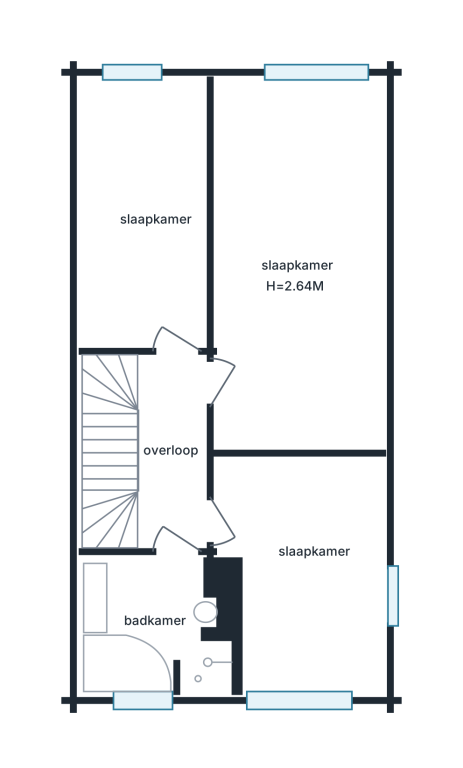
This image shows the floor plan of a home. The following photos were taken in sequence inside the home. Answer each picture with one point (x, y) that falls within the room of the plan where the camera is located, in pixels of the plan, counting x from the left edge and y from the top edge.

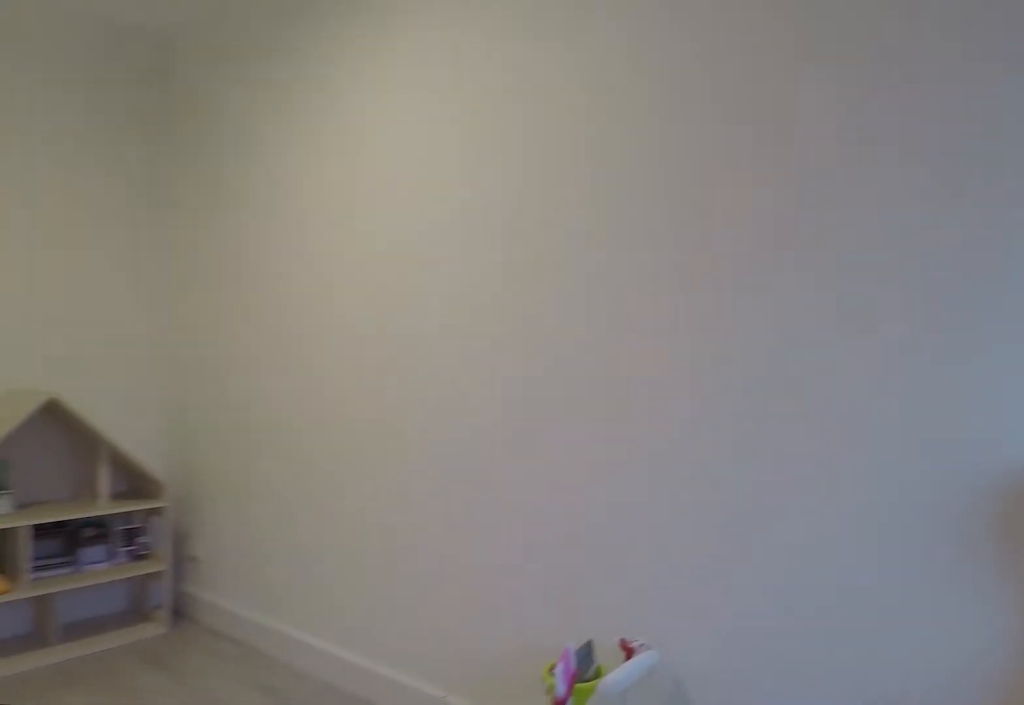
(138, 336)
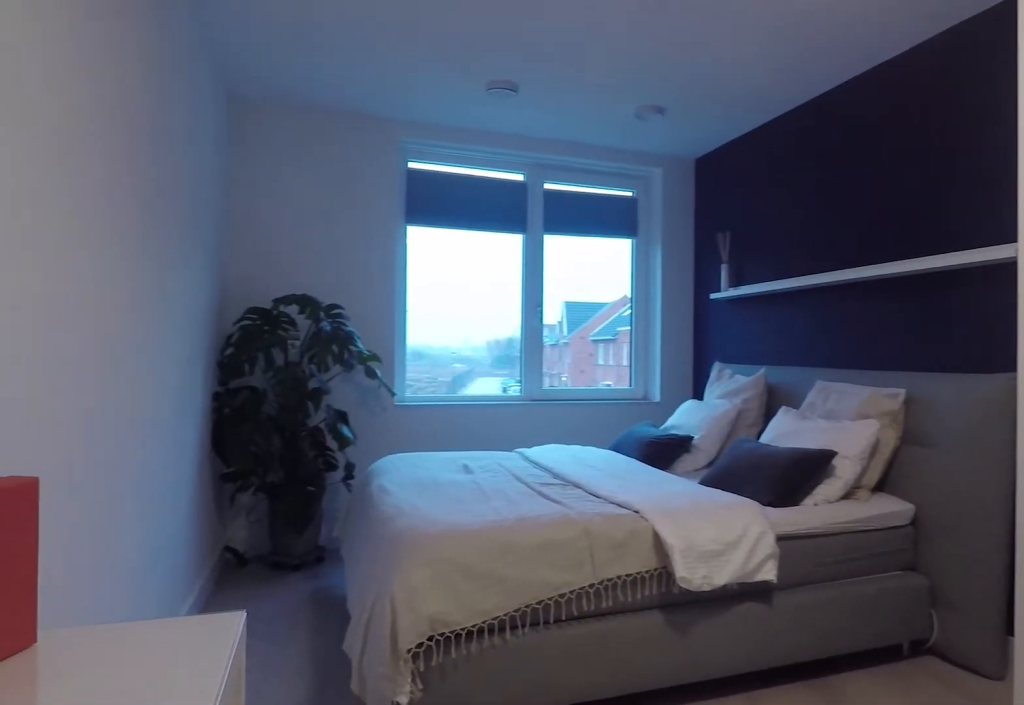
(307, 298)
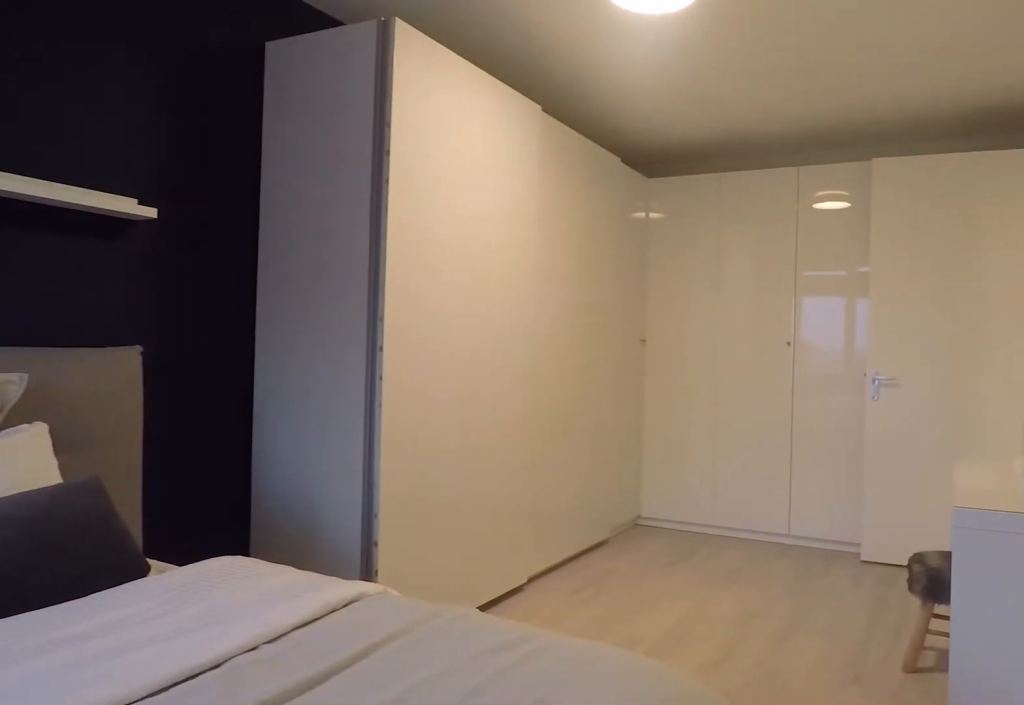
(304, 300)
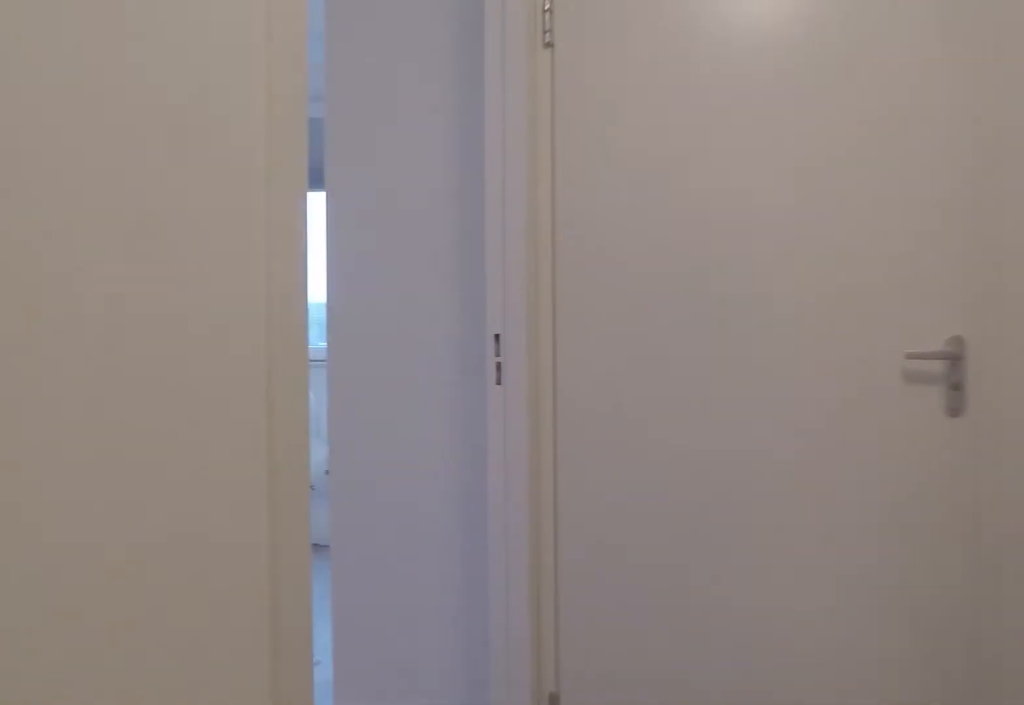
(171, 452)
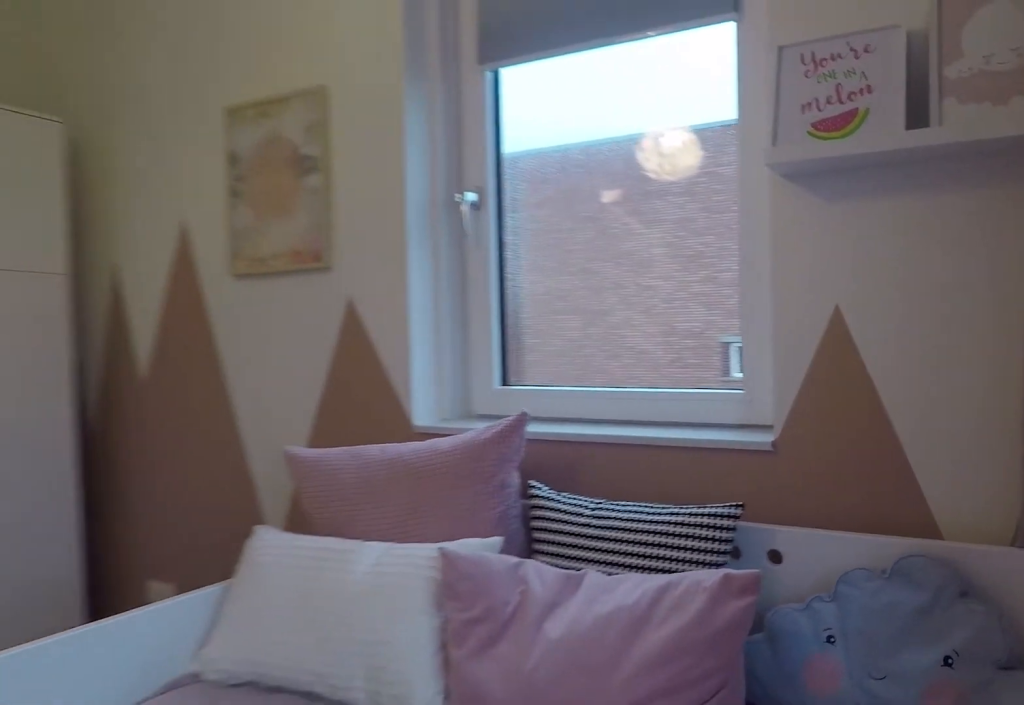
(305, 582)
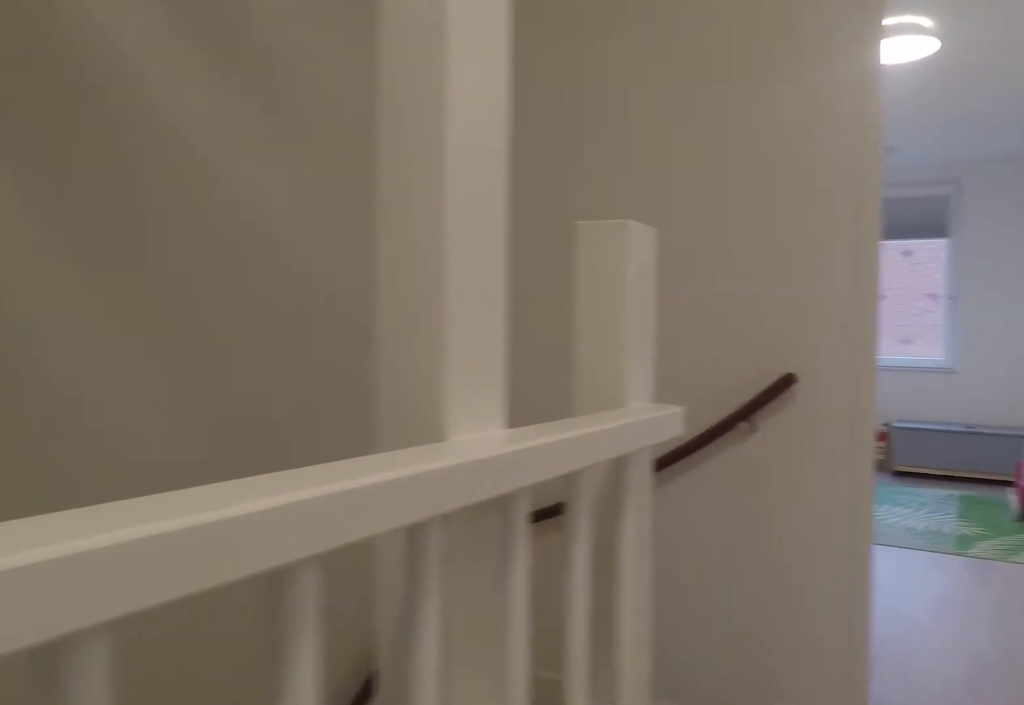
(171, 452)
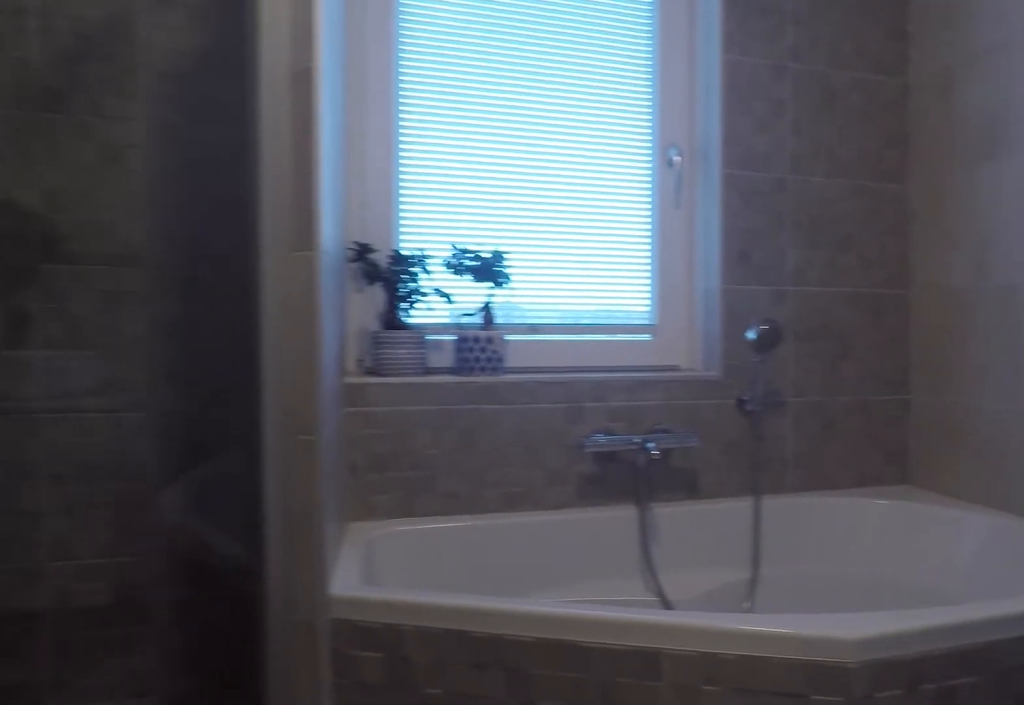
(151, 627)
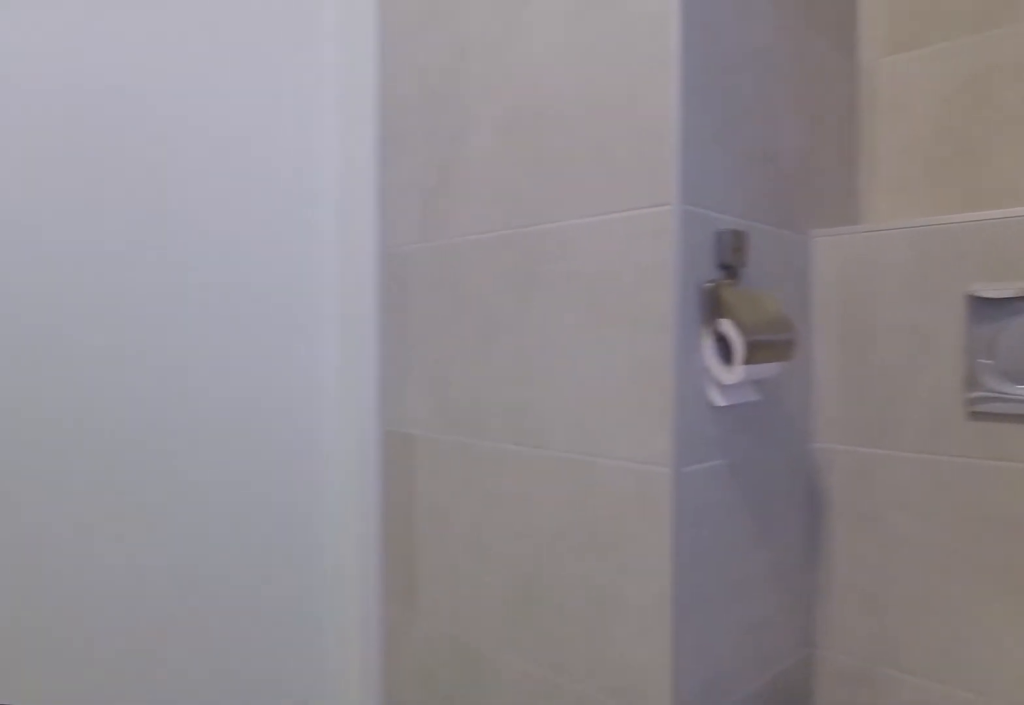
(151, 627)
